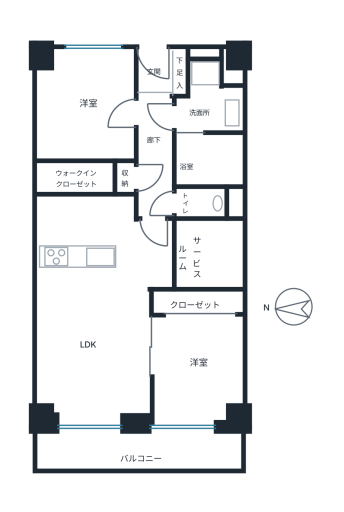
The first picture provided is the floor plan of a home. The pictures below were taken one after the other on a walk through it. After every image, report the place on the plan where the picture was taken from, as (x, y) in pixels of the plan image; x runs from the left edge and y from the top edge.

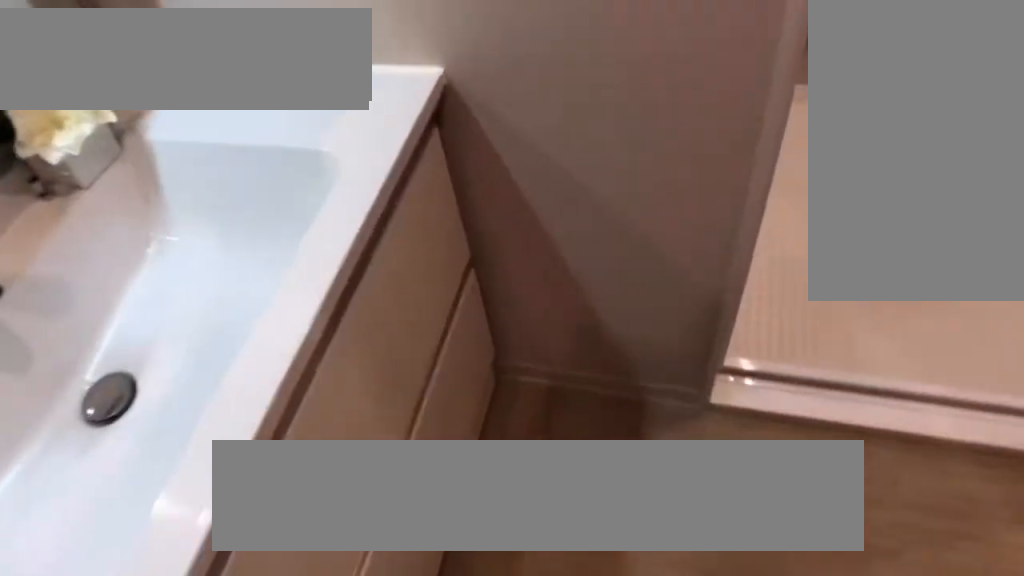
(209, 133)
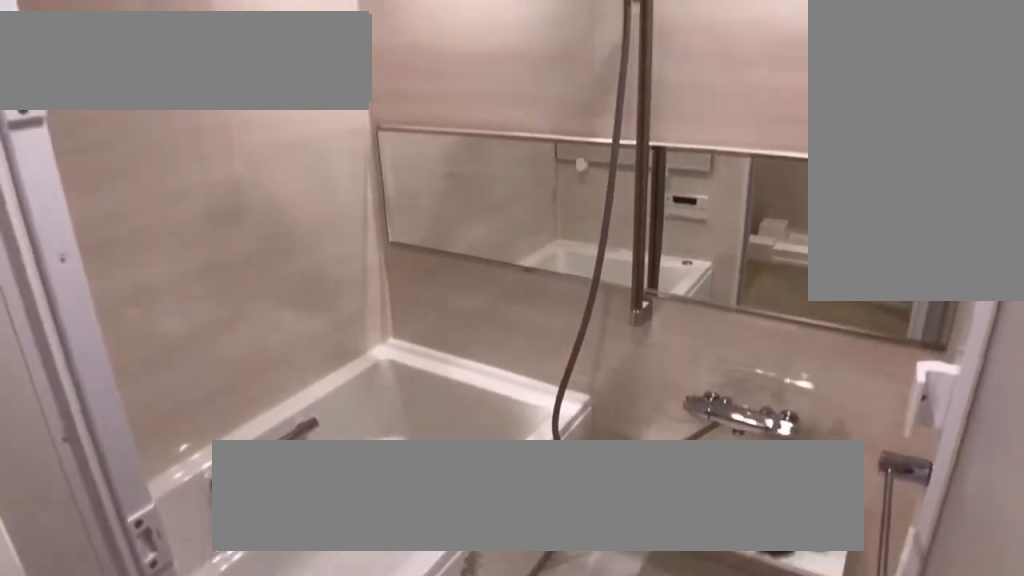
(209, 134)
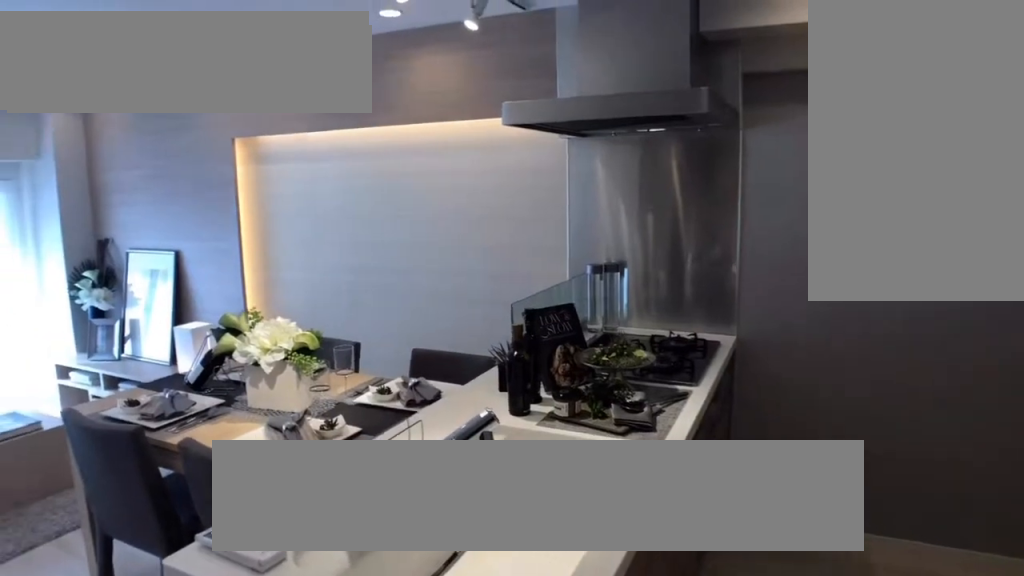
(108, 282)
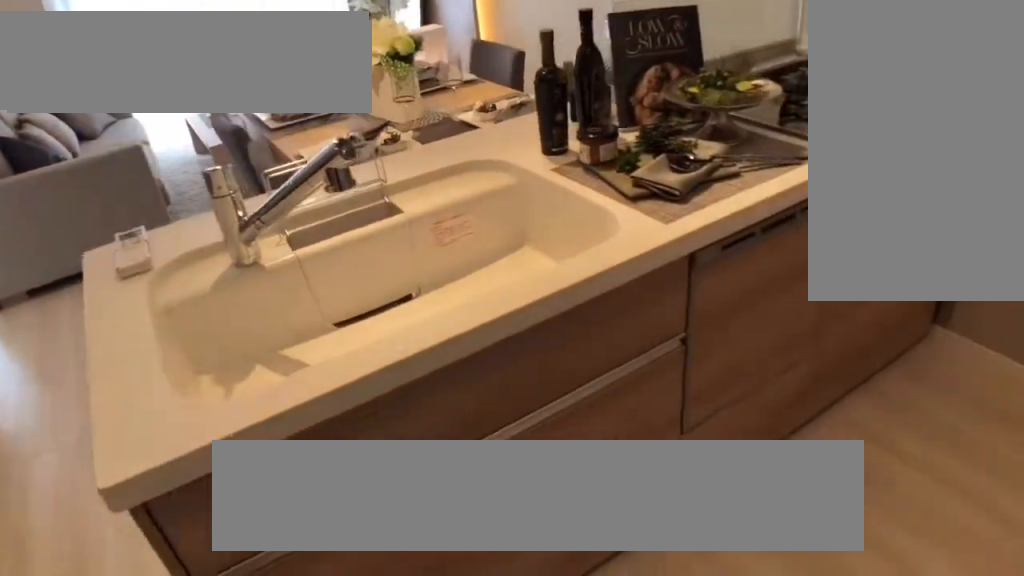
(108, 282)
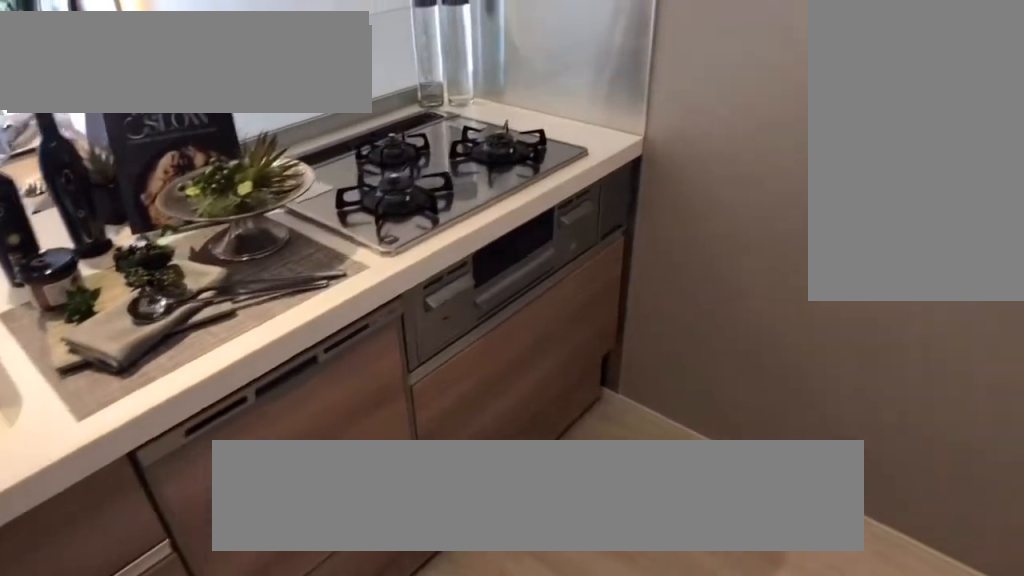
(108, 282)
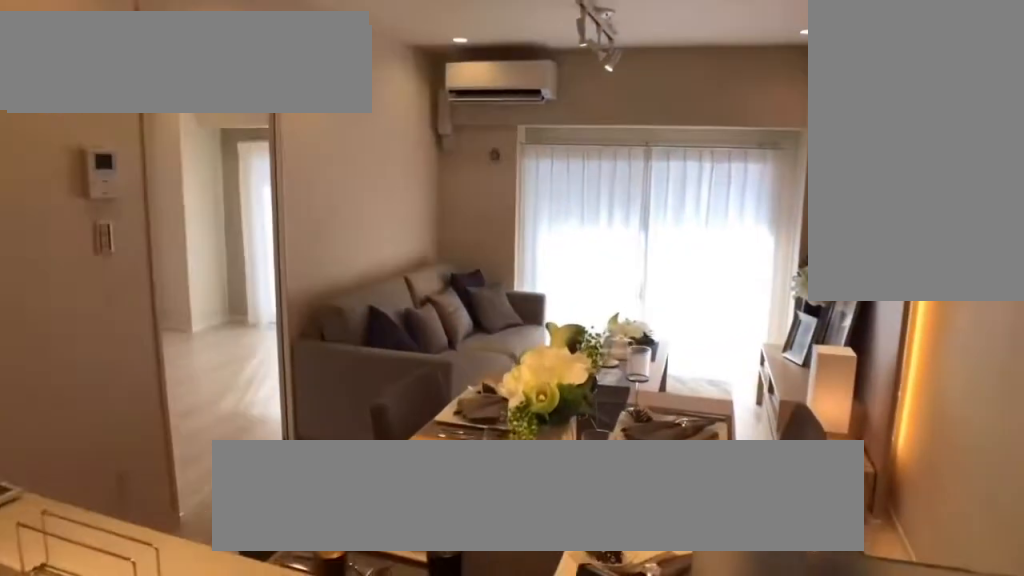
(107, 281)
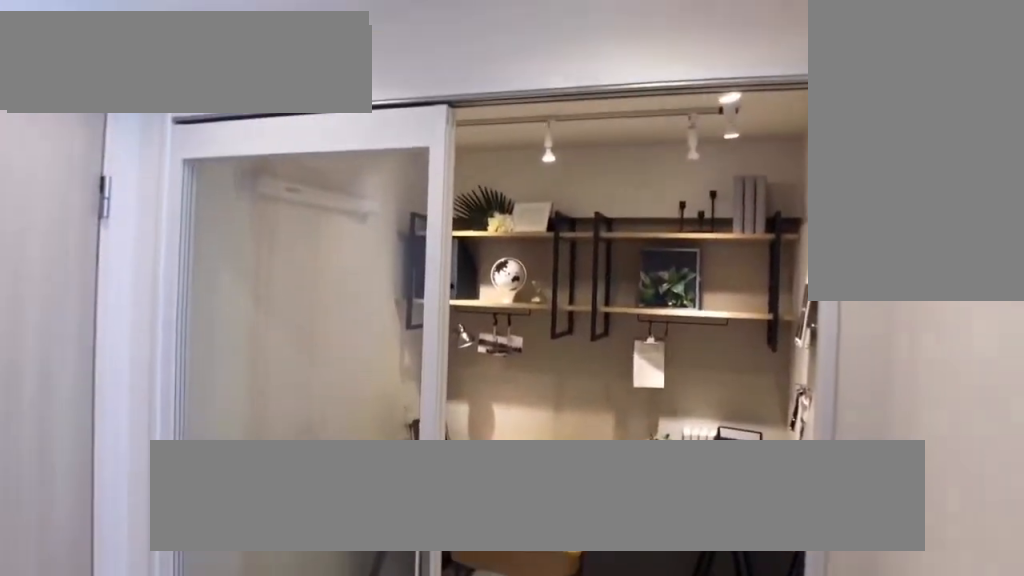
(107, 282)
